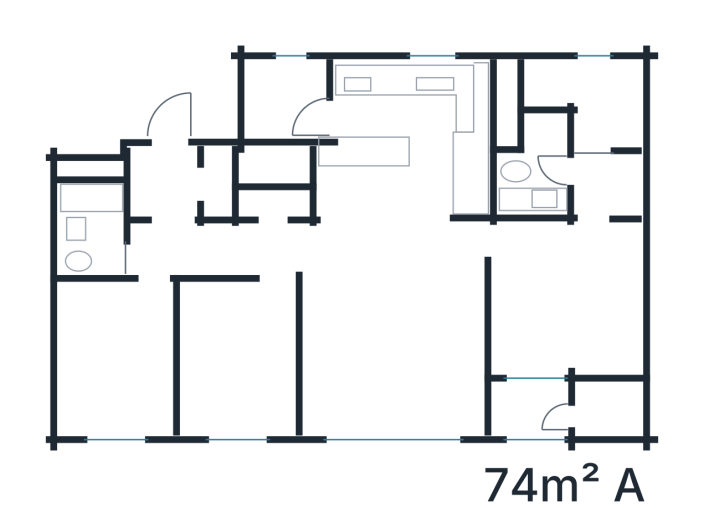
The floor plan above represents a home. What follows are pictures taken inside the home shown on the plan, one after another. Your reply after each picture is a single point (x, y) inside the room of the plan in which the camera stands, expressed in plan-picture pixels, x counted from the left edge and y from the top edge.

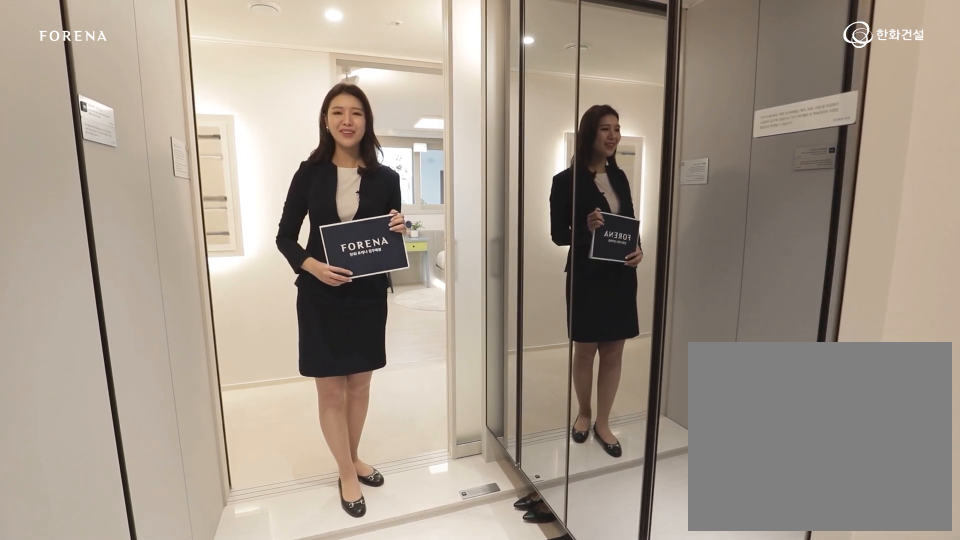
(172, 180)
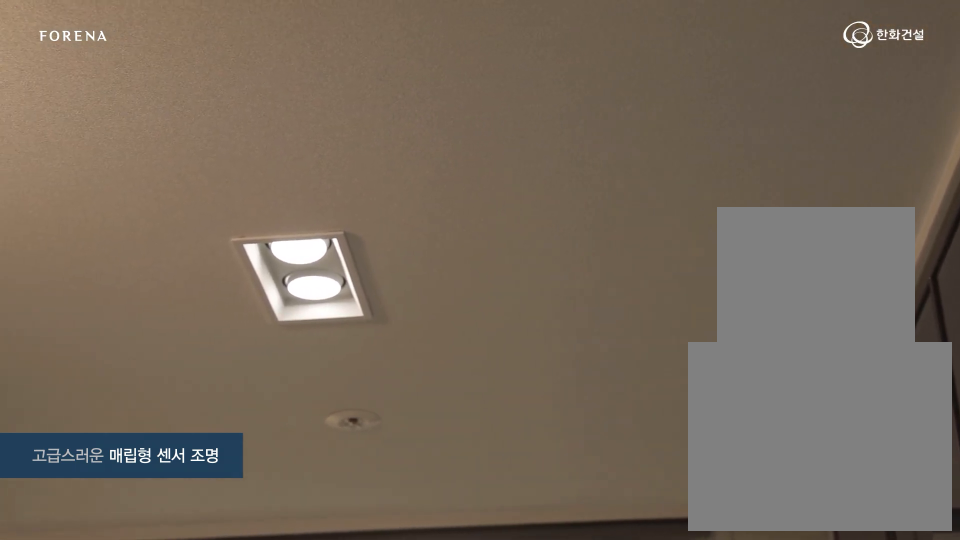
(172, 180)
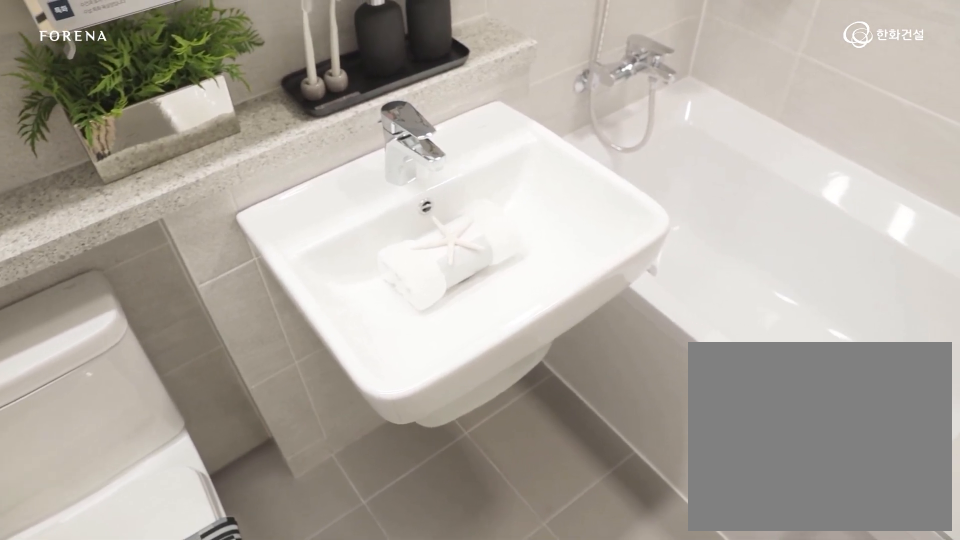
(118, 254)
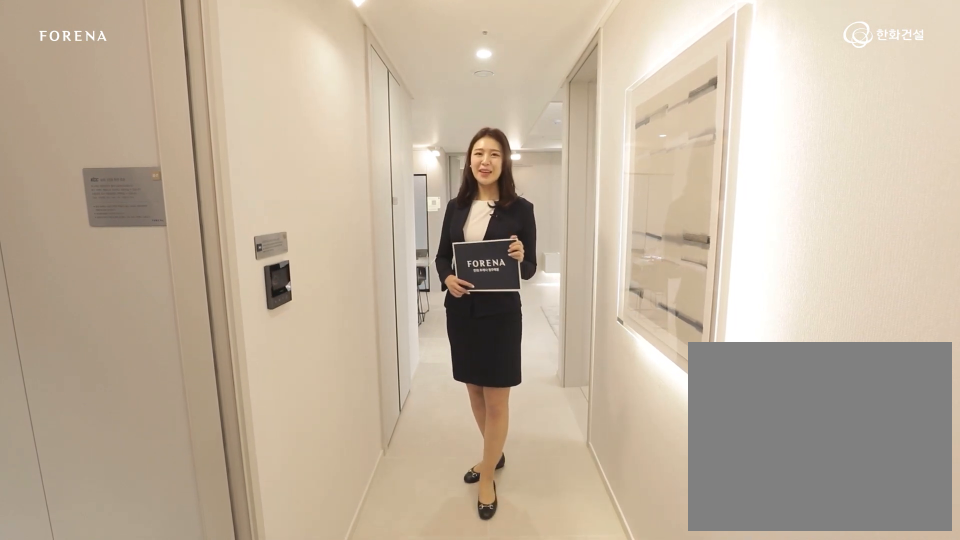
(250, 249)
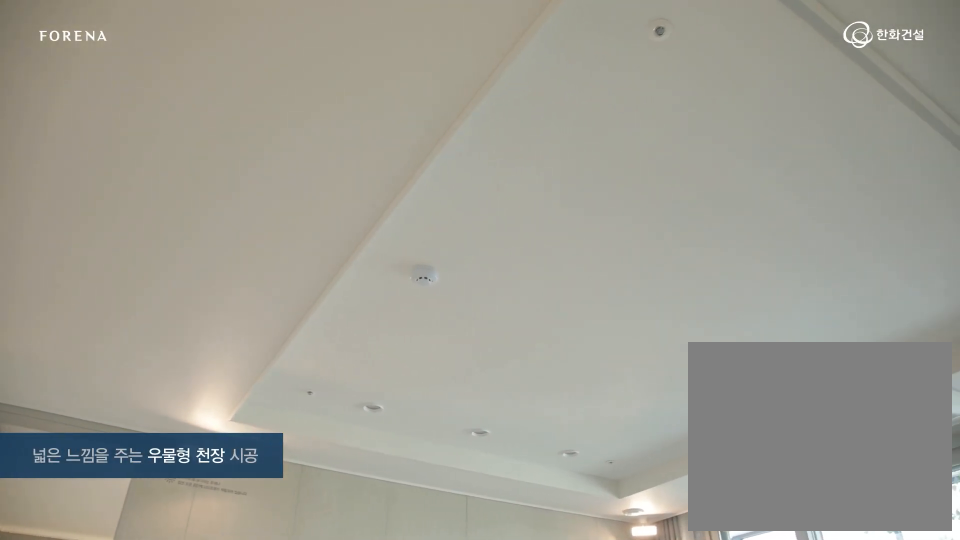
(399, 339)
